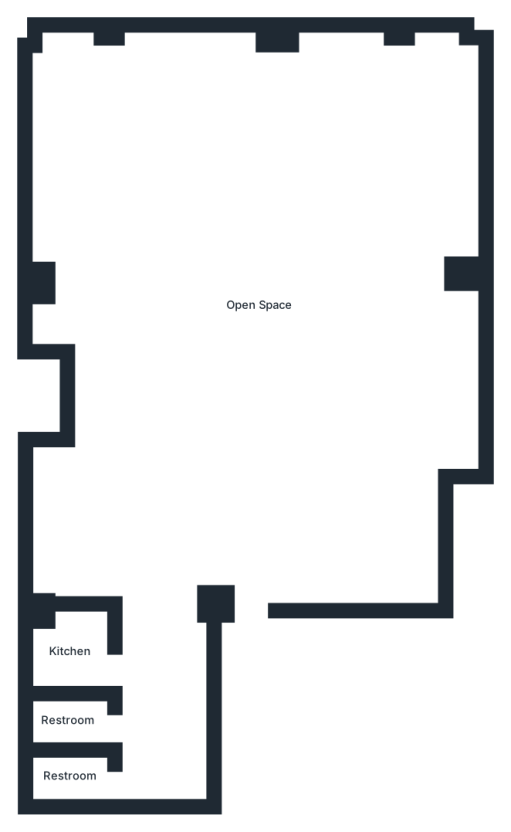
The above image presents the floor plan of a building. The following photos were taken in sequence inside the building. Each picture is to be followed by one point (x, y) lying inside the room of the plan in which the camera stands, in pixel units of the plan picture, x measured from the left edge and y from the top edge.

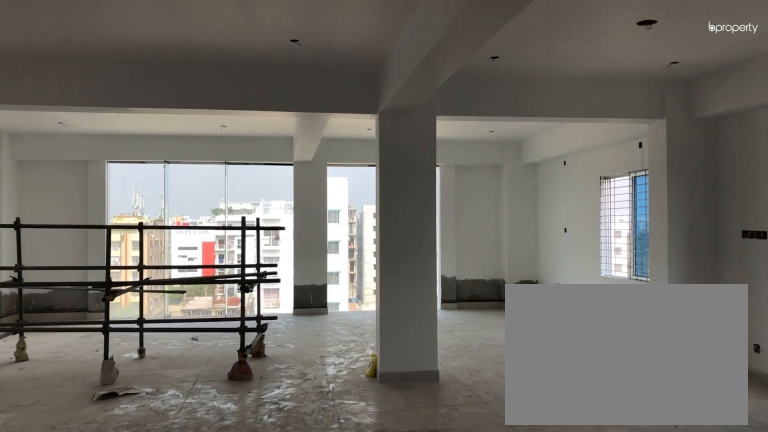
(252, 470)
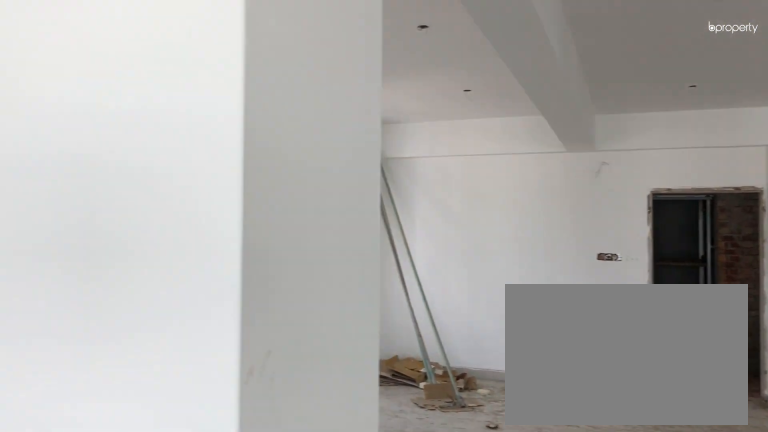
(258, 309)
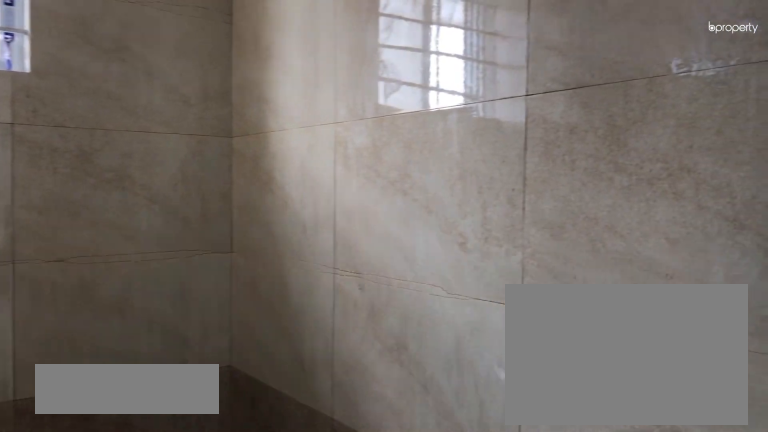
(69, 720)
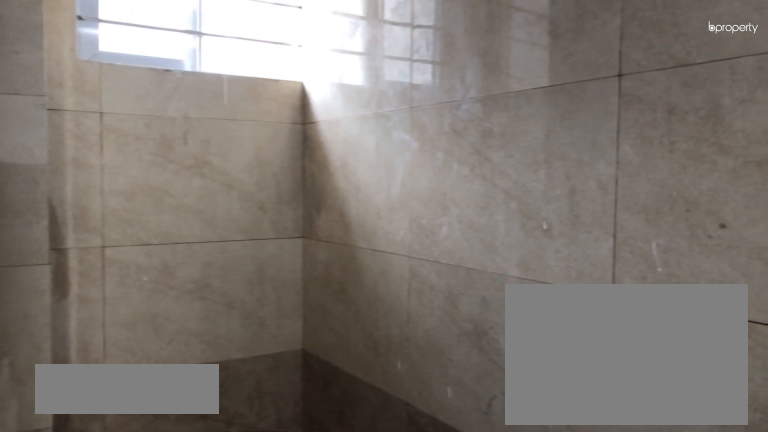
(68, 778)
